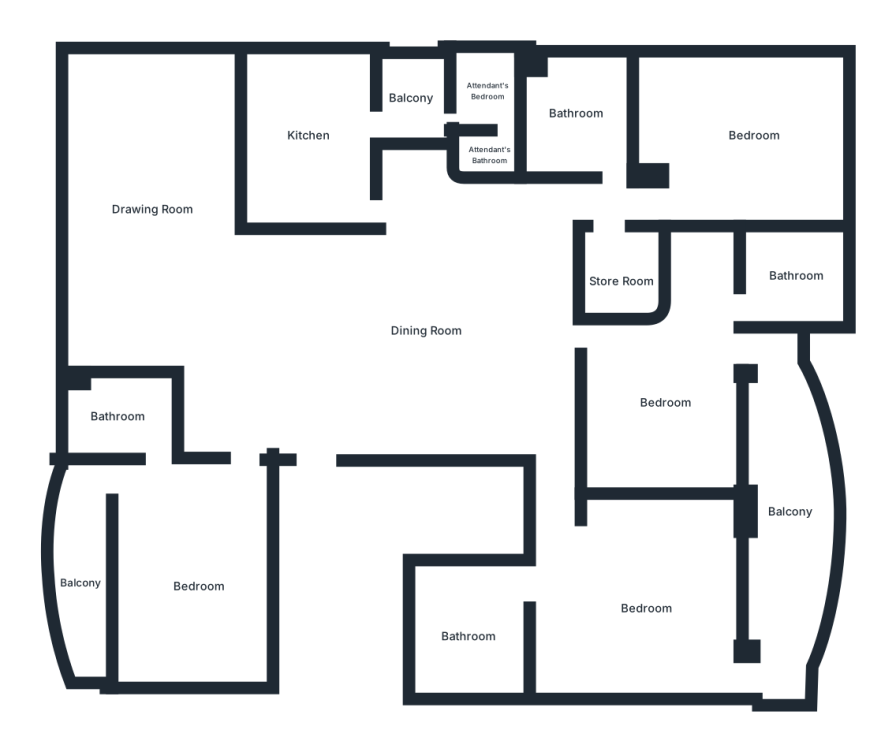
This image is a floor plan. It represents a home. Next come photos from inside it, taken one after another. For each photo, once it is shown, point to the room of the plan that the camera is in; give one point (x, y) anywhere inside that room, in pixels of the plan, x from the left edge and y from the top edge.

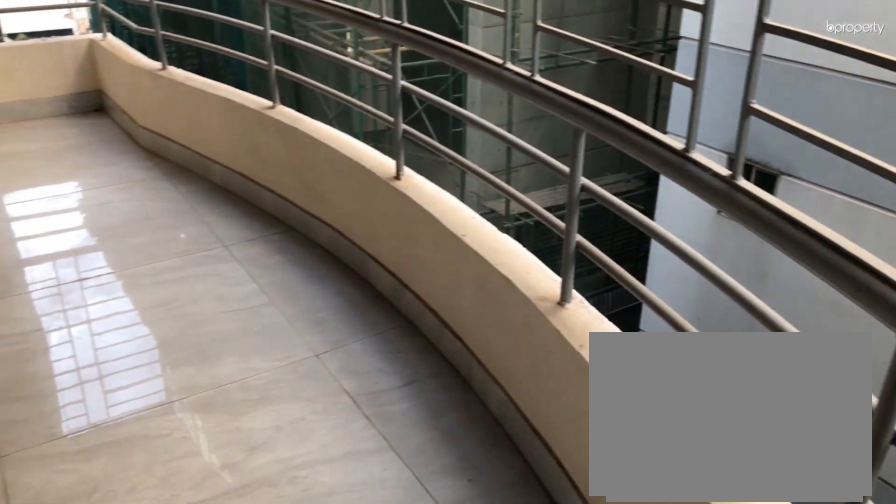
(84, 582)
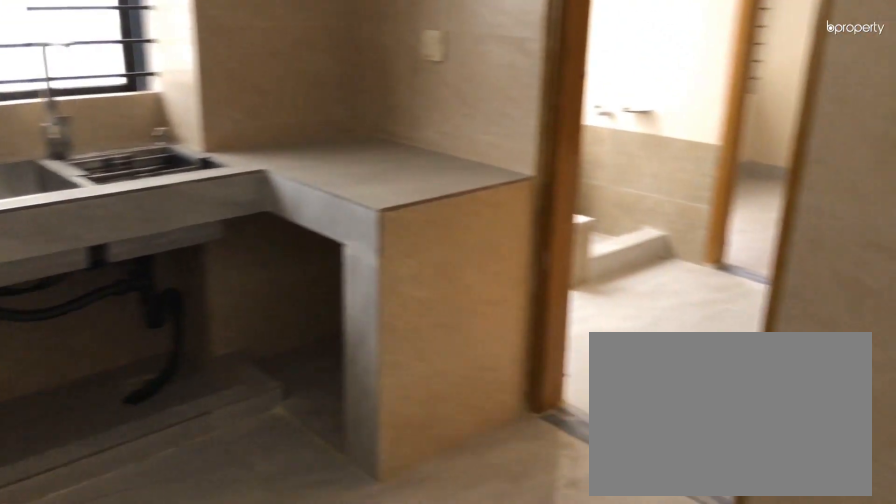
(309, 131)
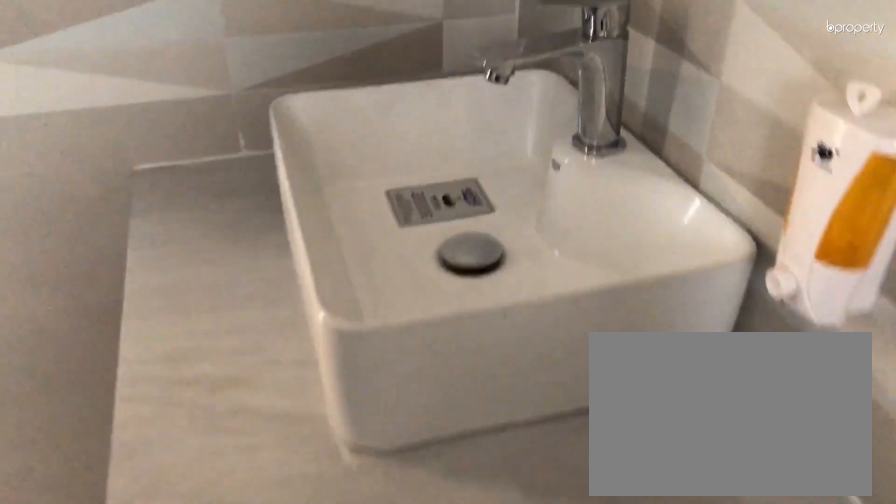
(580, 121)
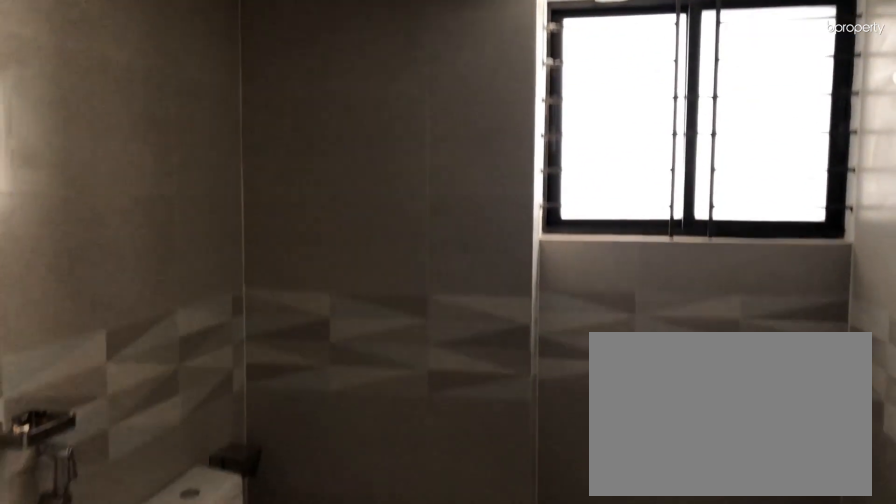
(580, 121)
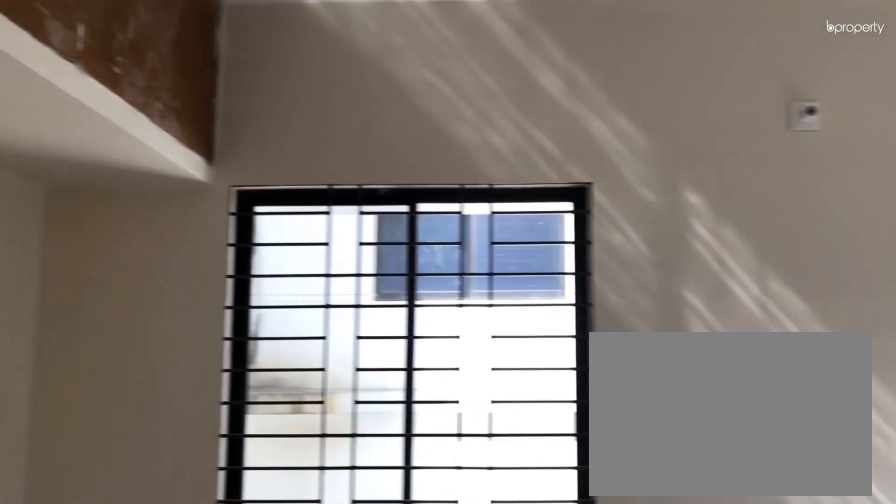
(740, 142)
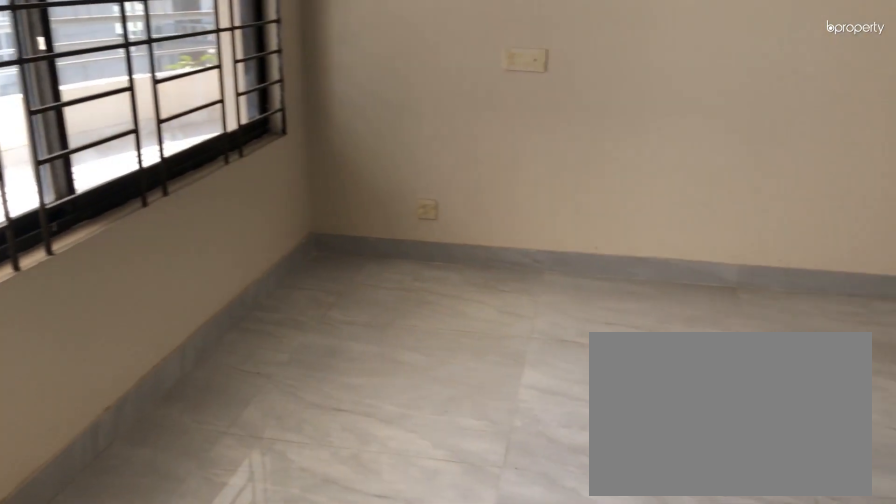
(660, 404)
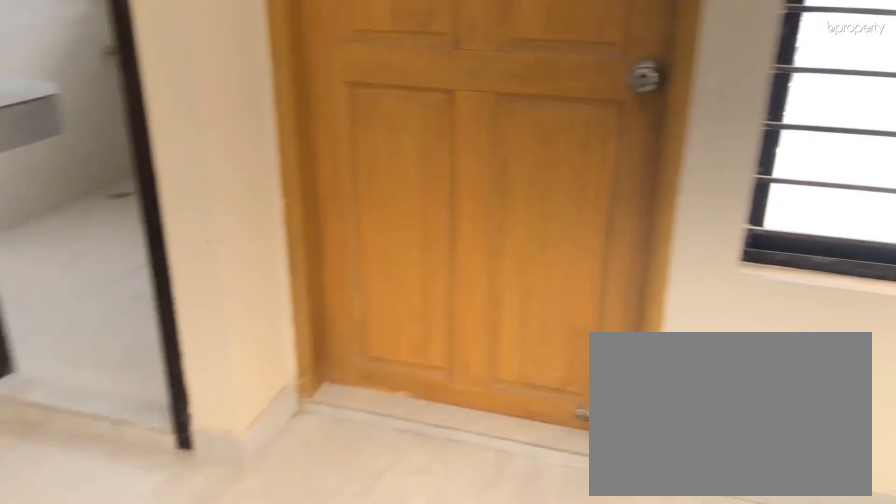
(660, 404)
